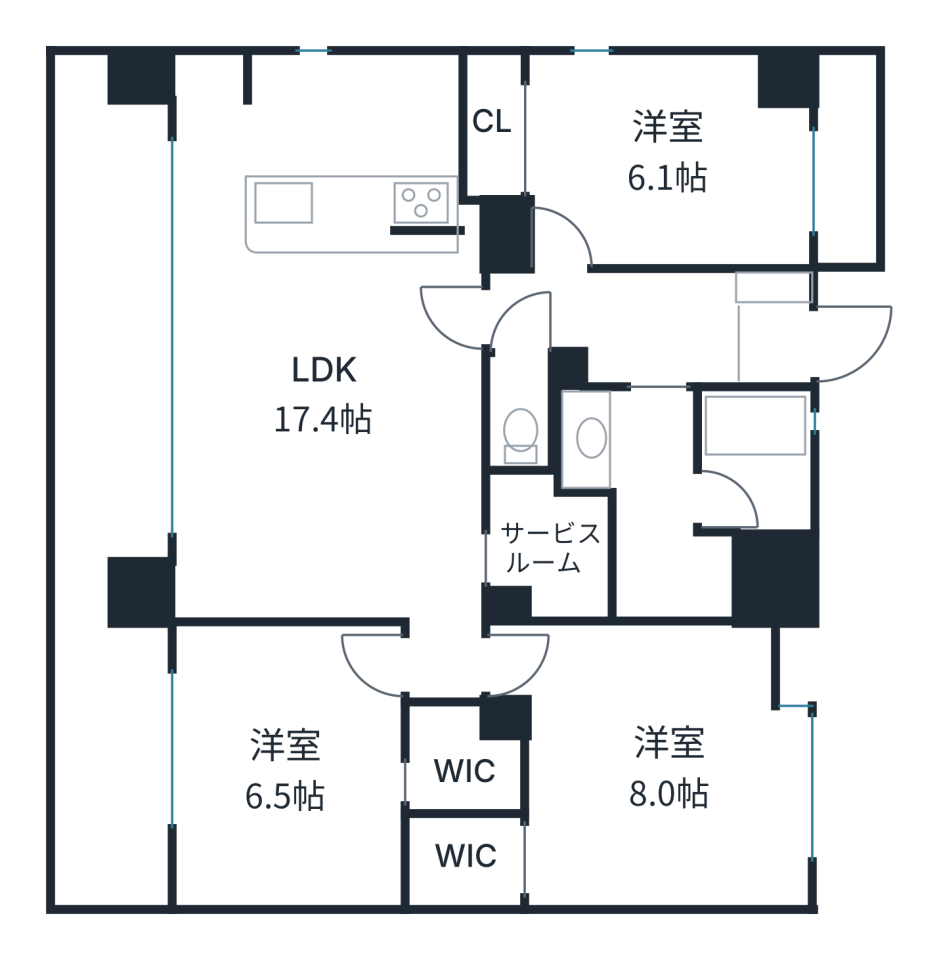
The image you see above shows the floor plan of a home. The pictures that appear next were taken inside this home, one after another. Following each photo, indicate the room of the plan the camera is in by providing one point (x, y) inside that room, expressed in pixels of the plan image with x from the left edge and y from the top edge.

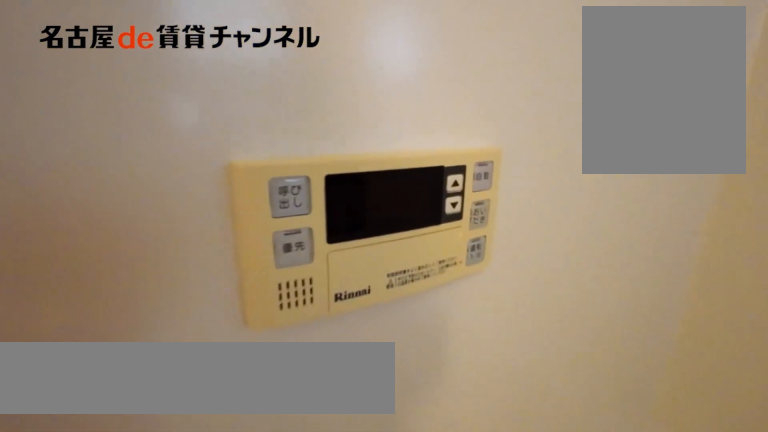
(752, 459)
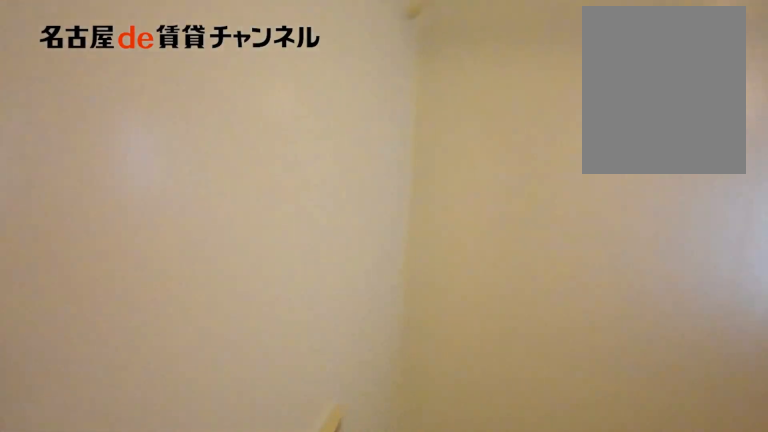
(752, 459)
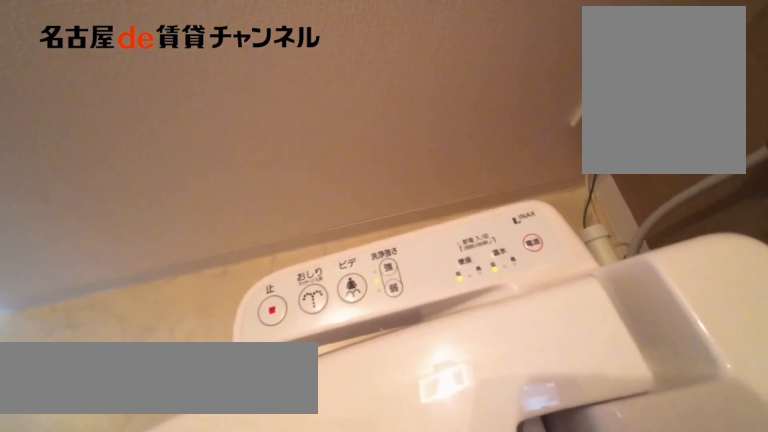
(519, 410)
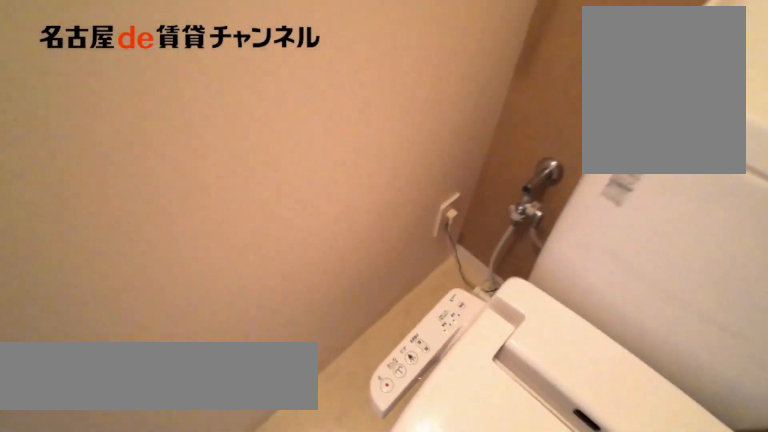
(519, 410)
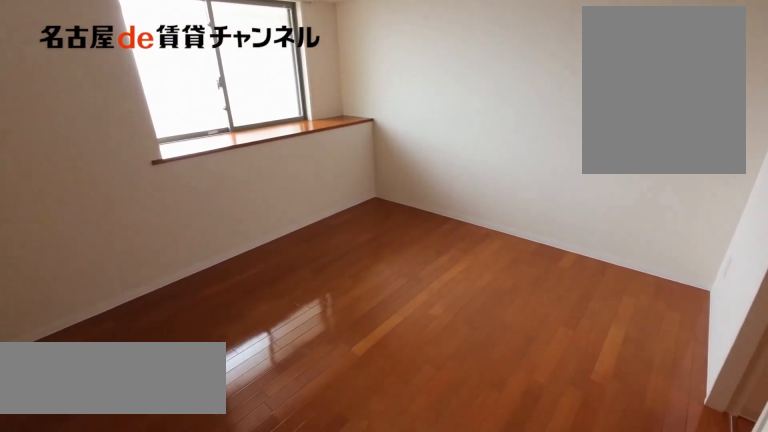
(627, 759)
